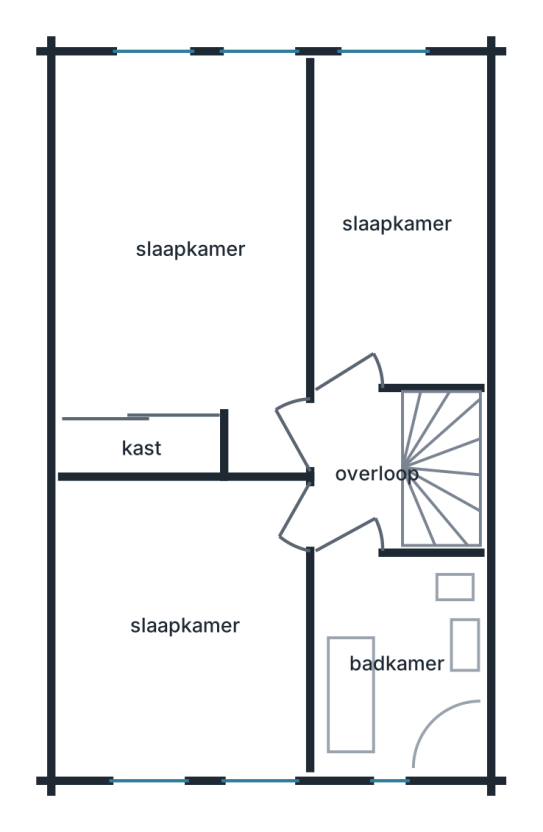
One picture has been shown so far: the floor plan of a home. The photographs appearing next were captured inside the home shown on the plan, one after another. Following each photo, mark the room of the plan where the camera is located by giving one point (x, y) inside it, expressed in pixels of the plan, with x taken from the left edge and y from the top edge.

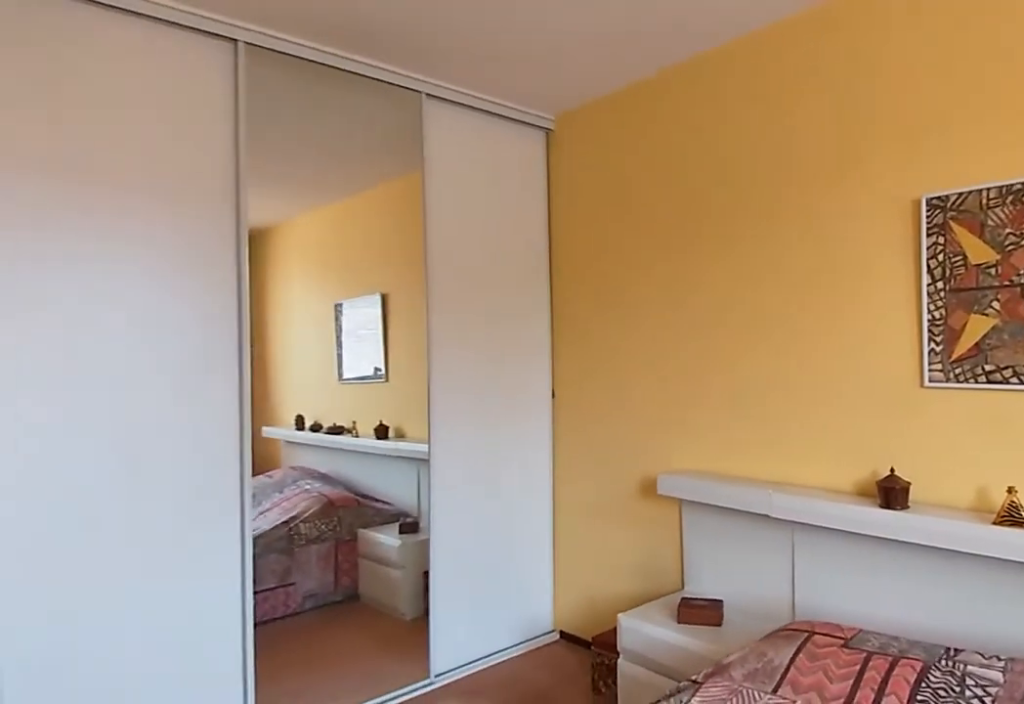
(150, 303)
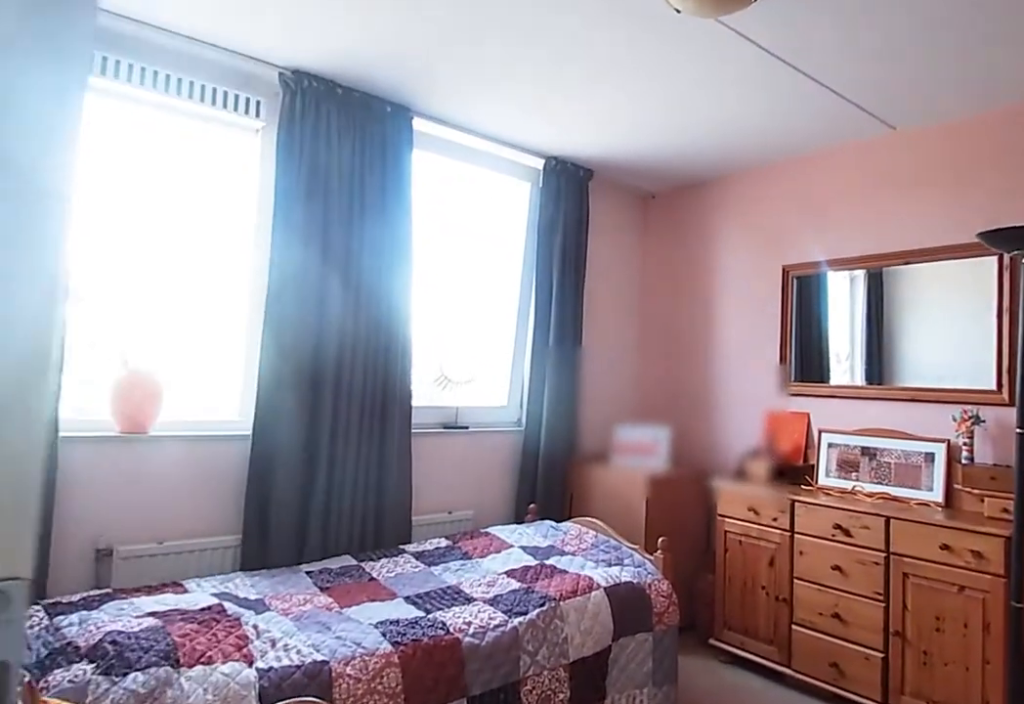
(184, 625)
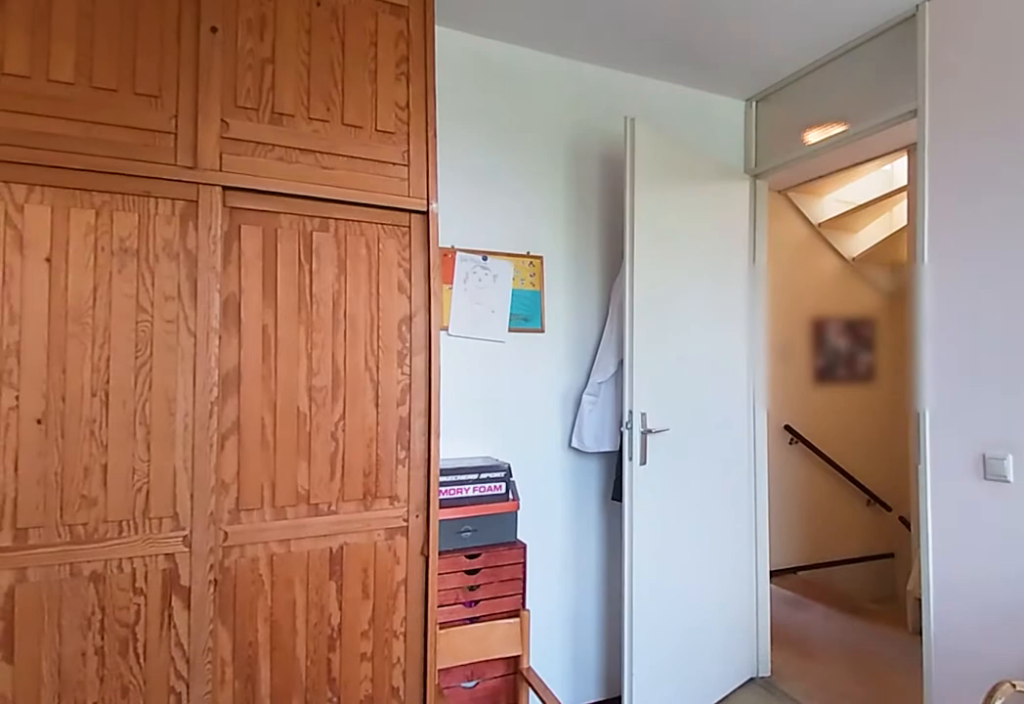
(185, 626)
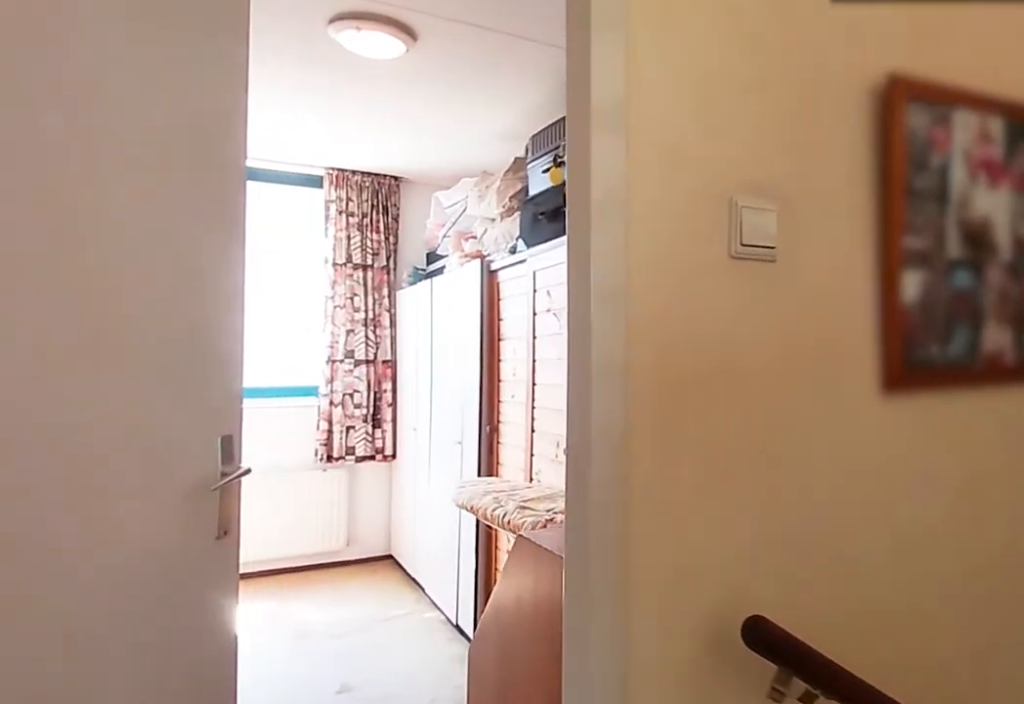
(361, 471)
